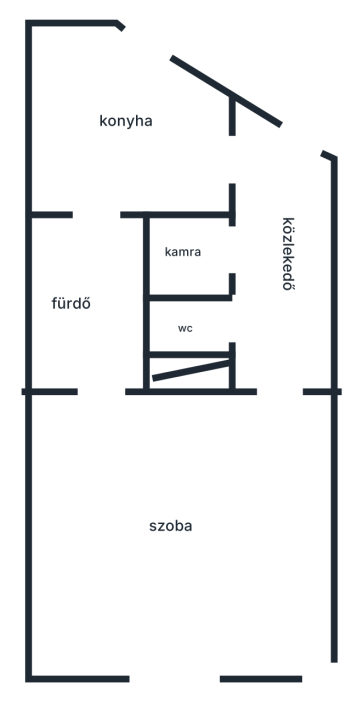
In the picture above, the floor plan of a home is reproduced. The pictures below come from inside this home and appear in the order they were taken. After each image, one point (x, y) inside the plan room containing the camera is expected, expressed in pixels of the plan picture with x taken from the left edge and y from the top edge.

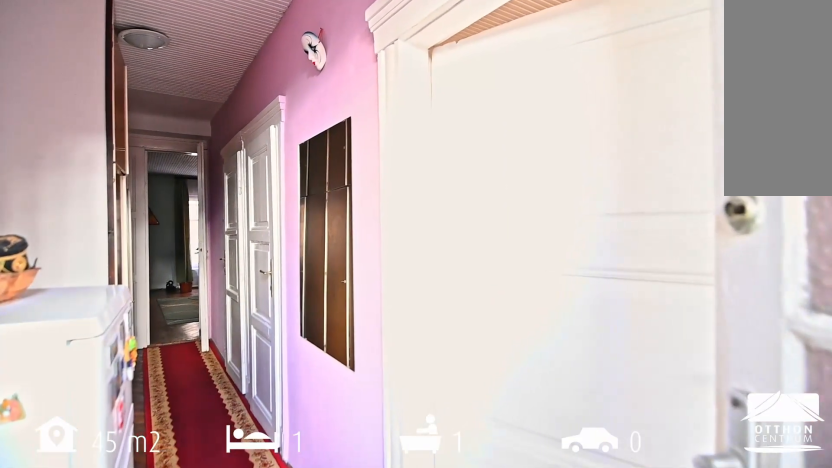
(288, 194)
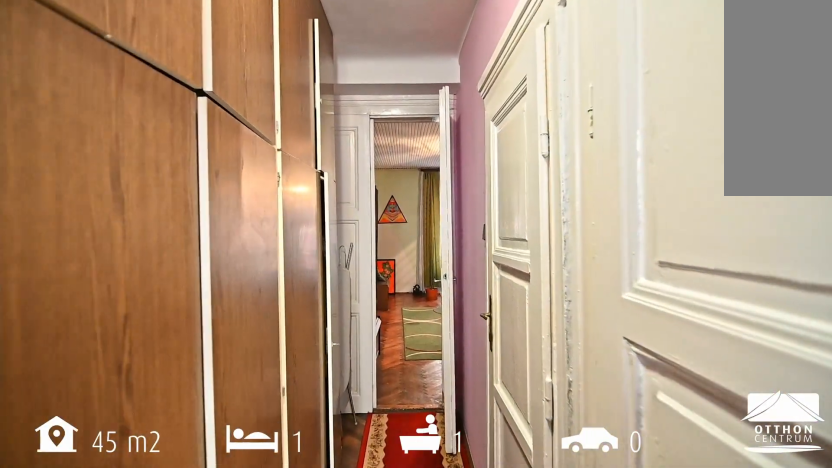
(288, 194)
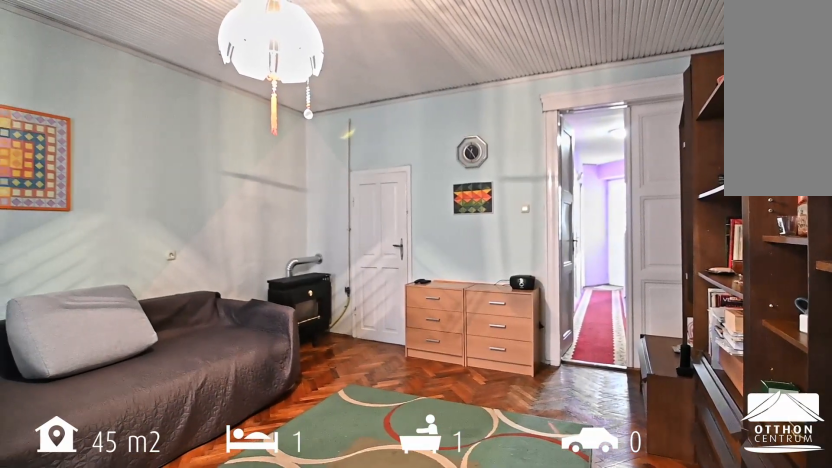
(173, 506)
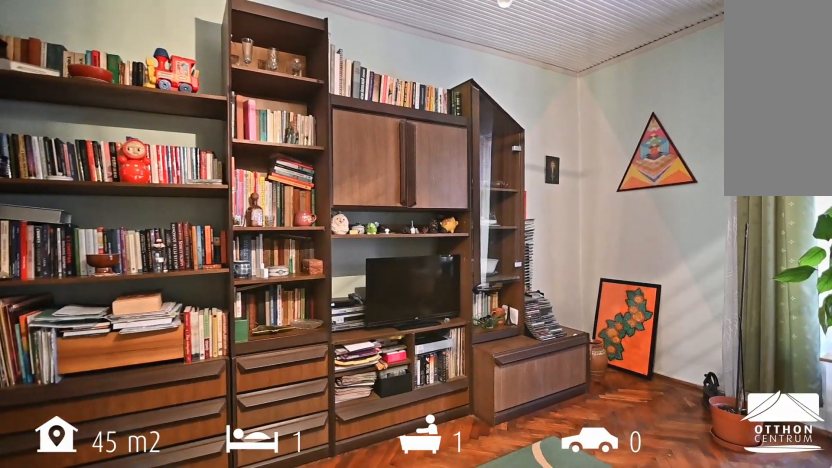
(173, 506)
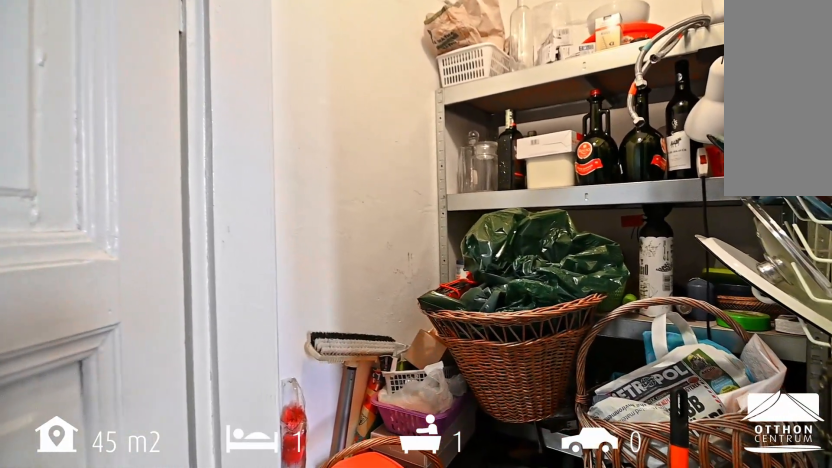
(195, 249)
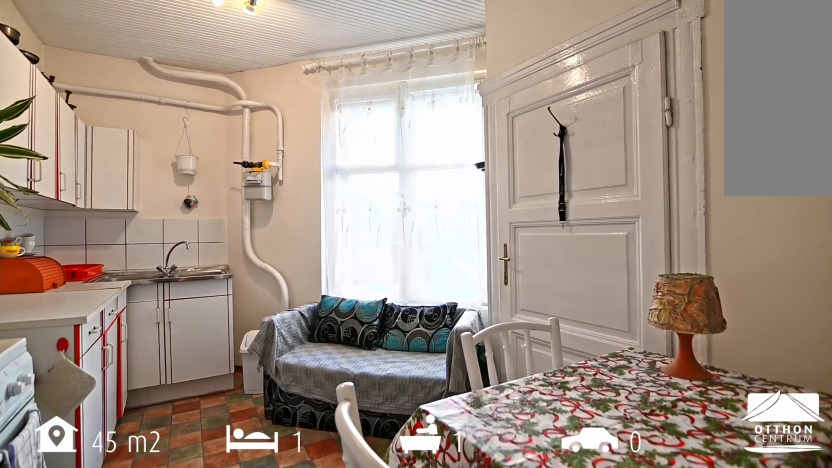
(124, 139)
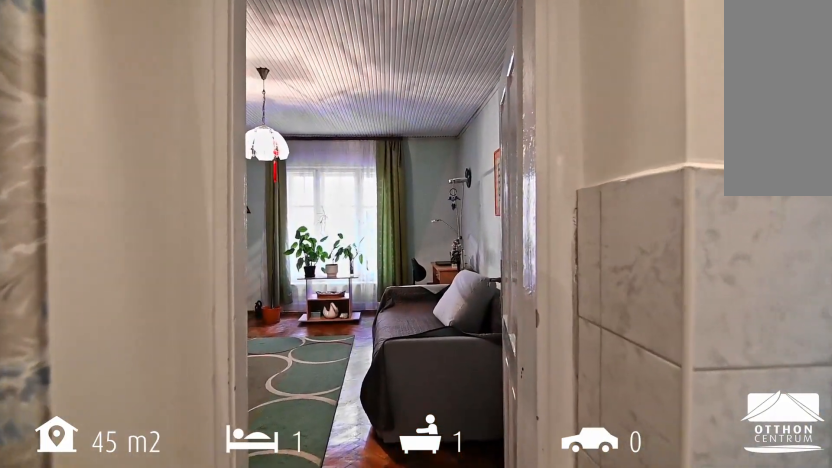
(91, 304)
